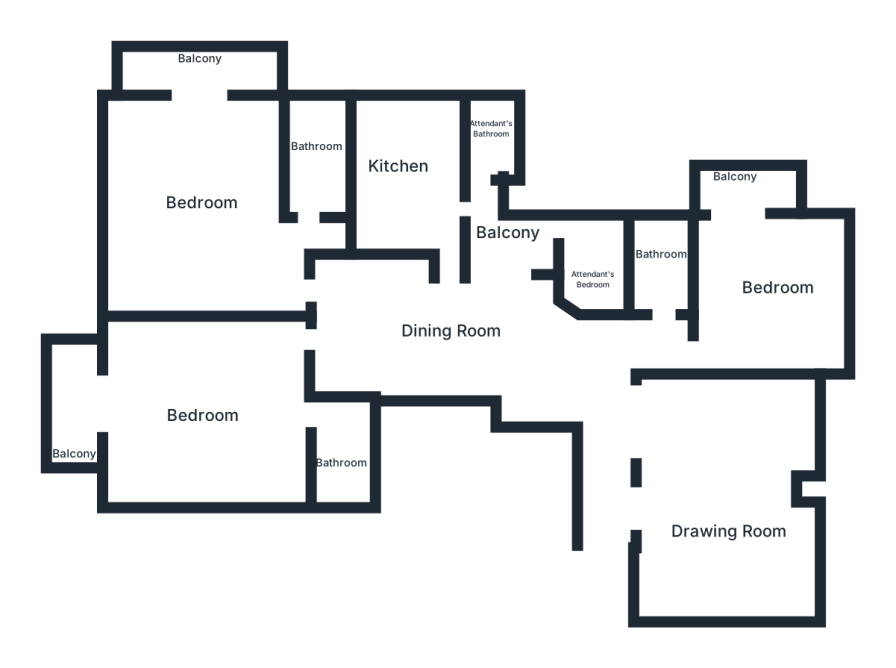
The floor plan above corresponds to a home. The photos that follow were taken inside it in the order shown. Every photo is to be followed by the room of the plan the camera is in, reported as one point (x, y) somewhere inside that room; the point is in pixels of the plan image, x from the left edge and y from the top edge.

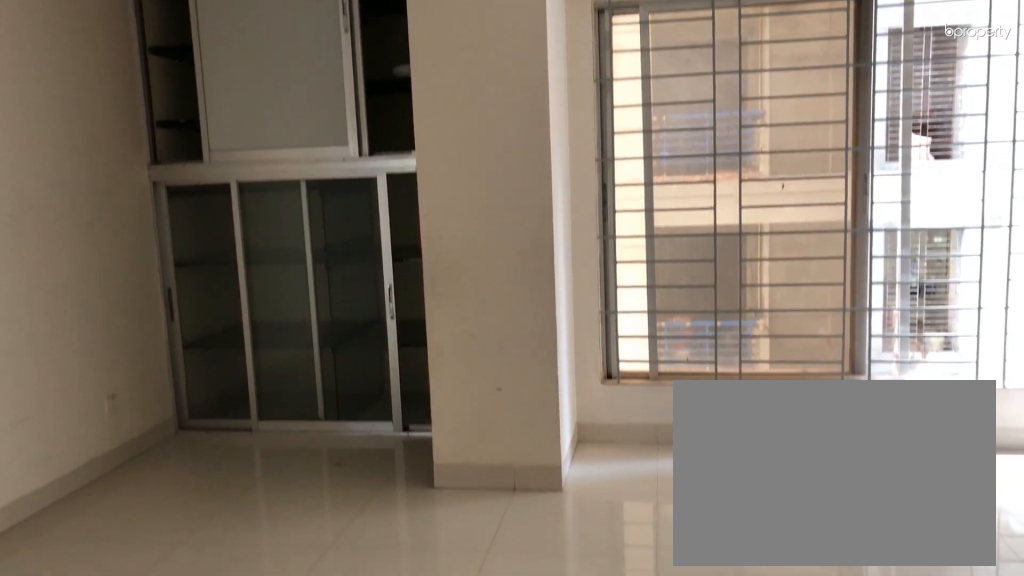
(716, 503)
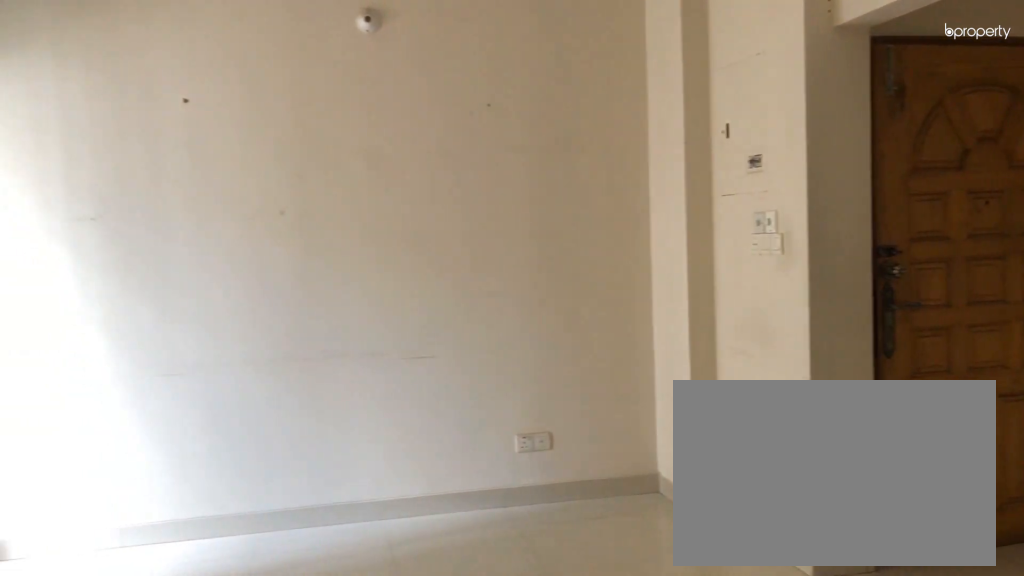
(716, 504)
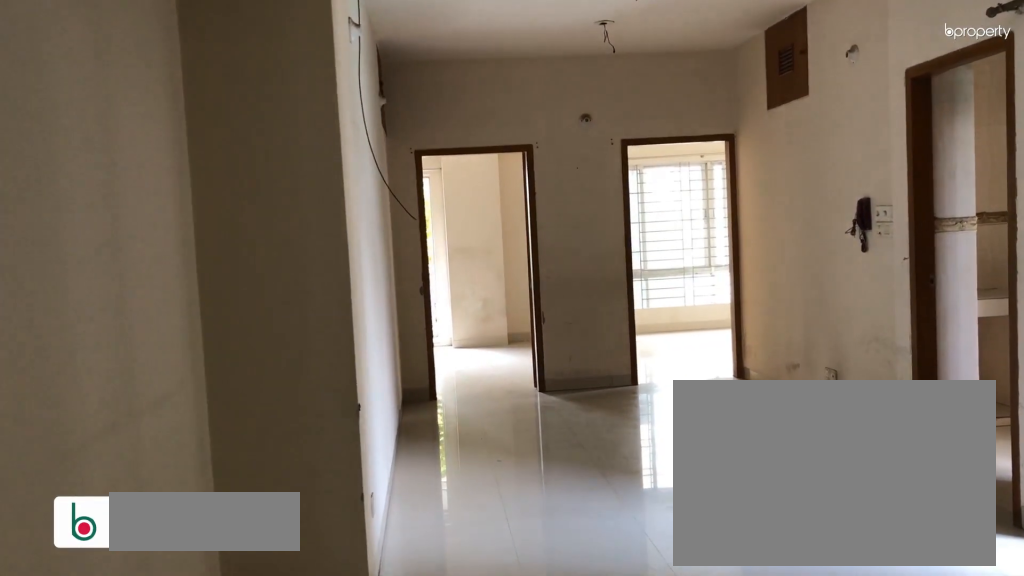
(437, 322)
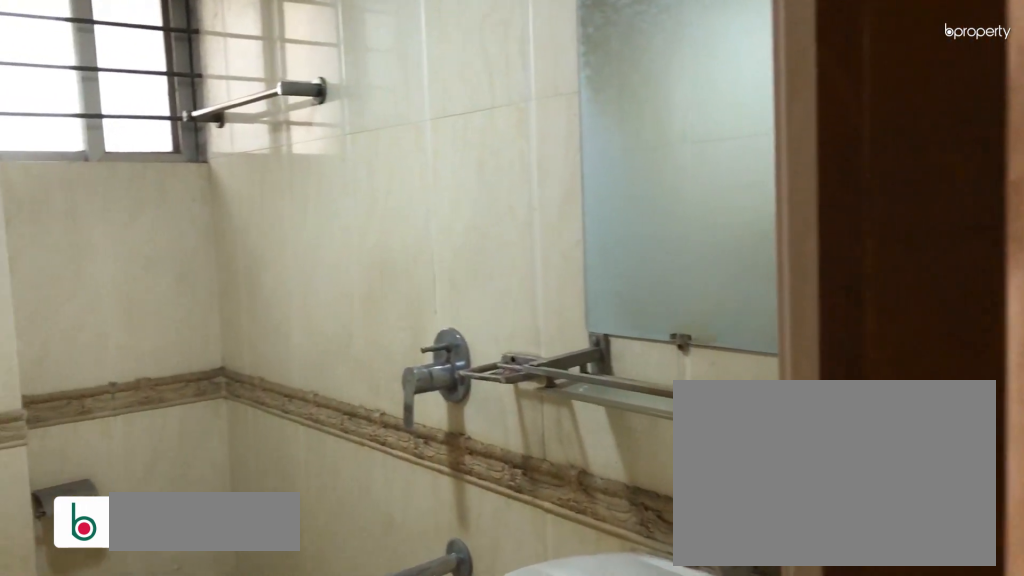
(663, 262)
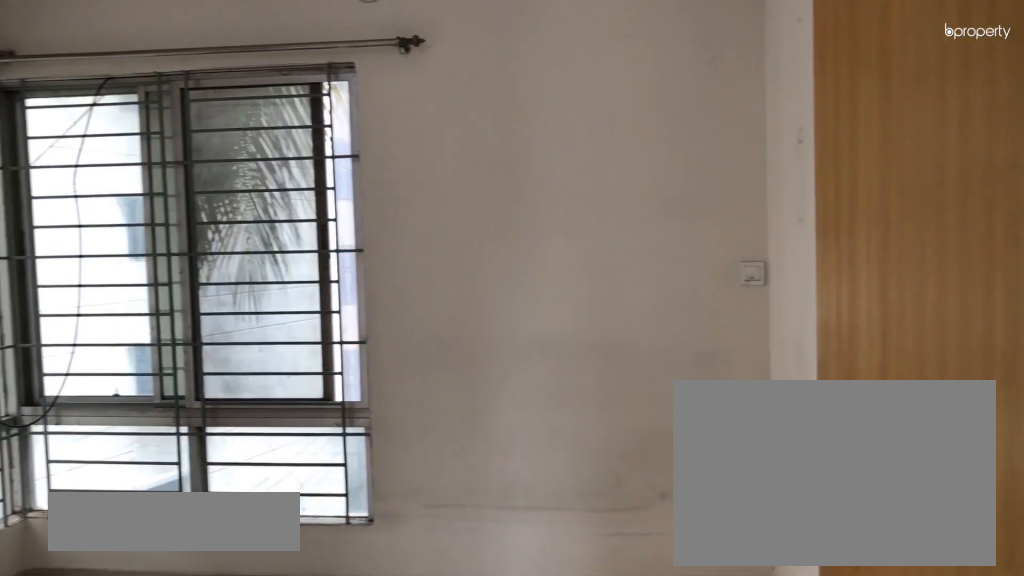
(768, 278)
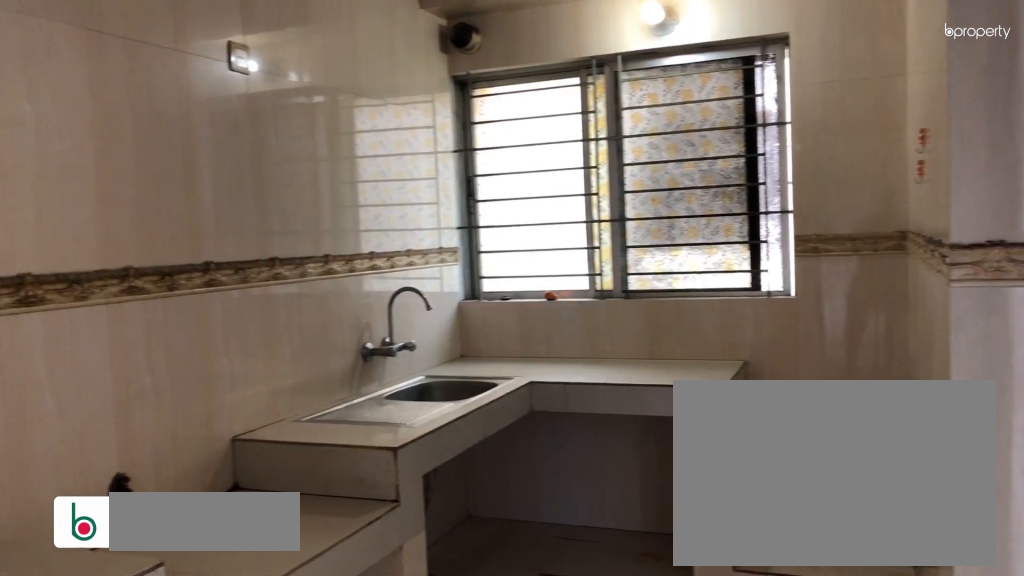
(396, 168)
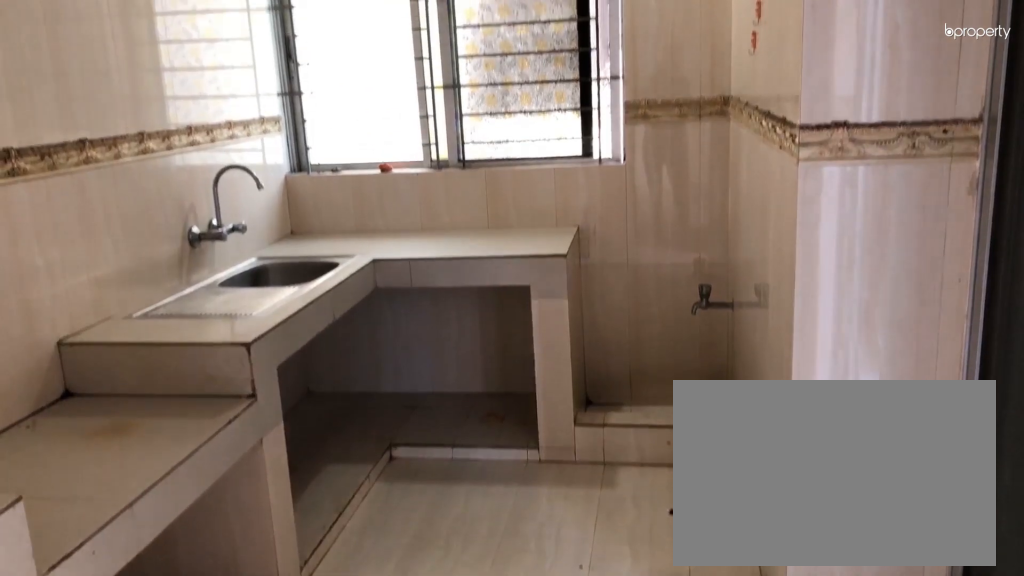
(396, 168)
